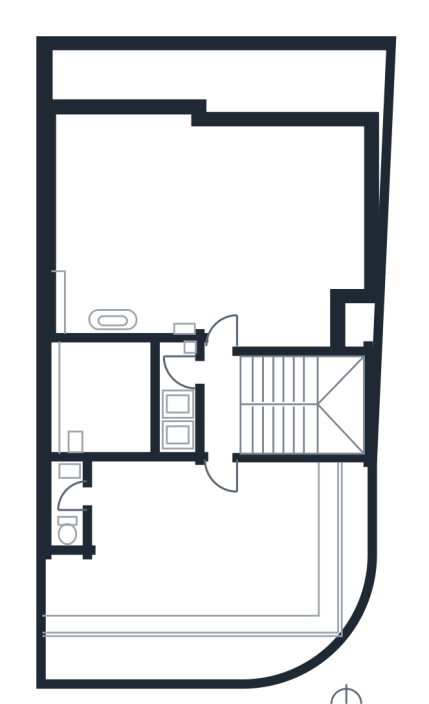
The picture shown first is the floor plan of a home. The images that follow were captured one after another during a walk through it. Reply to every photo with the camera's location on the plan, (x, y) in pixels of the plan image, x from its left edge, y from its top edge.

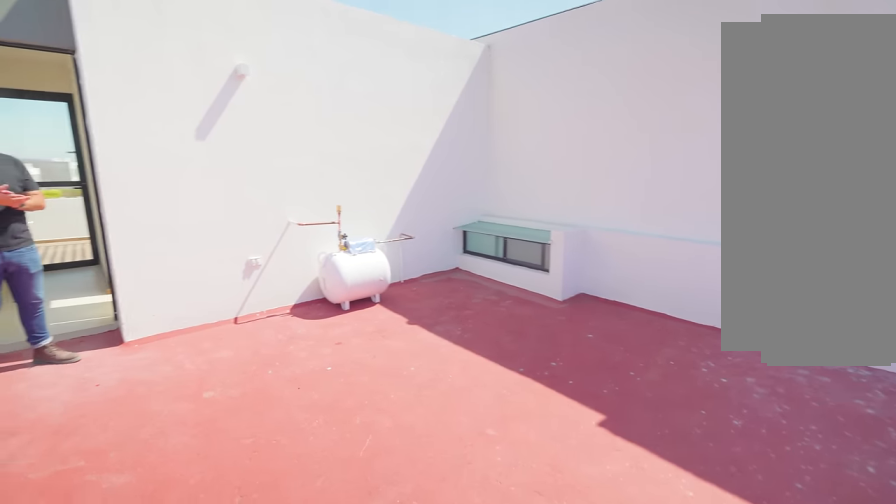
(299, 233)
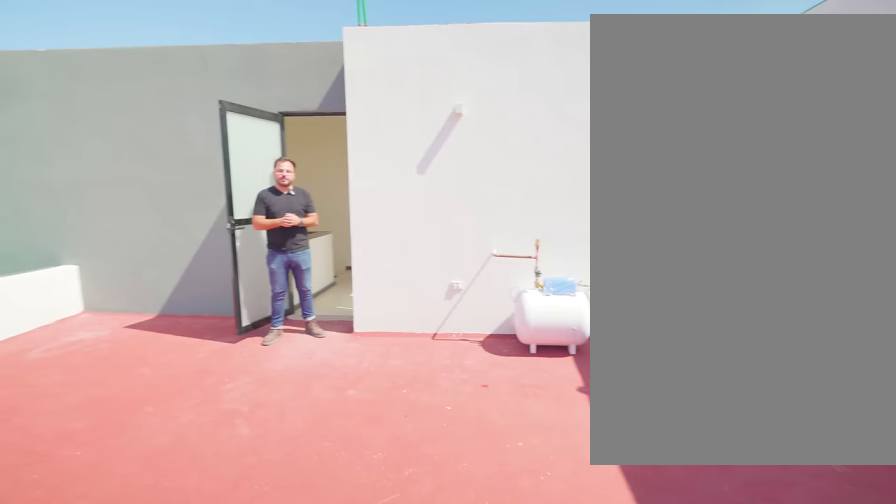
(221, 192)
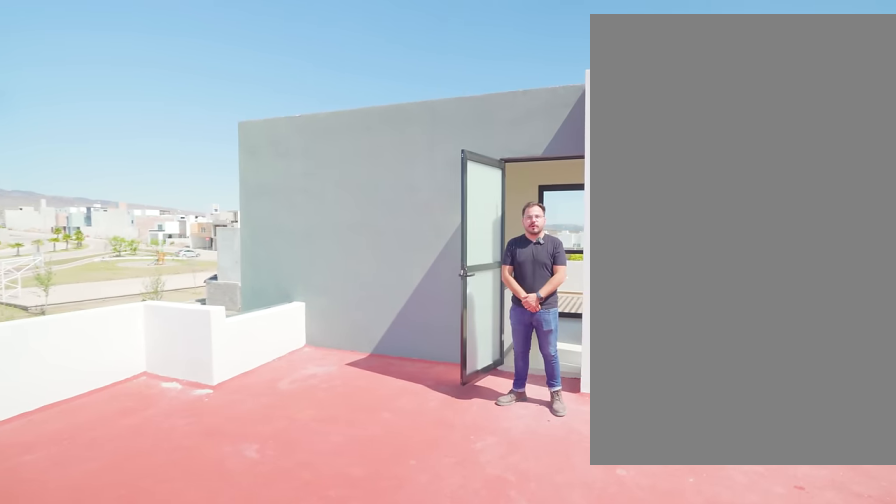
(227, 235)
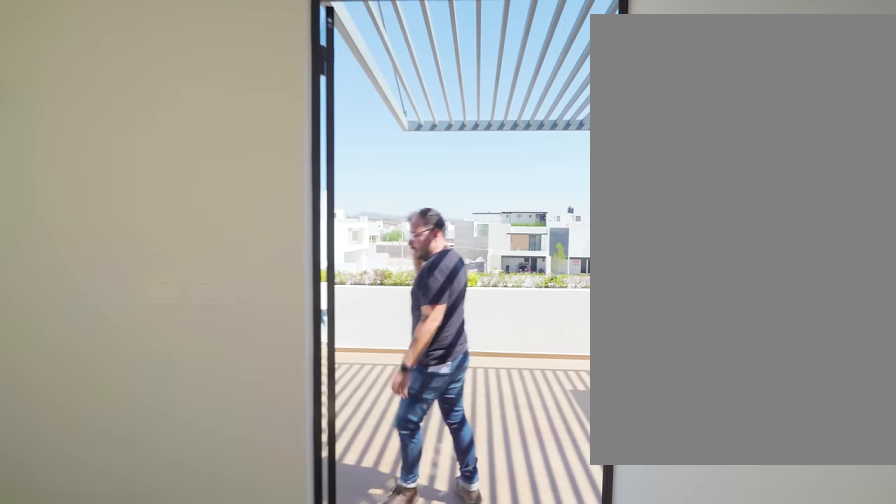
(221, 407)
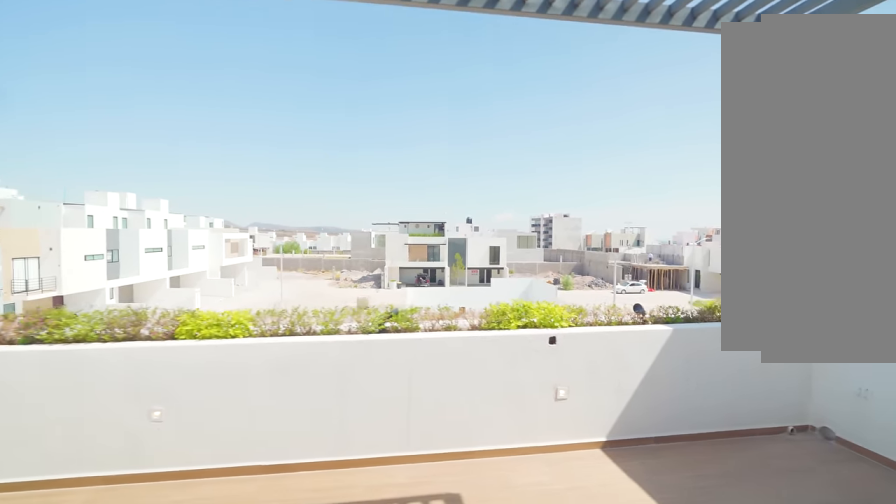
(224, 519)
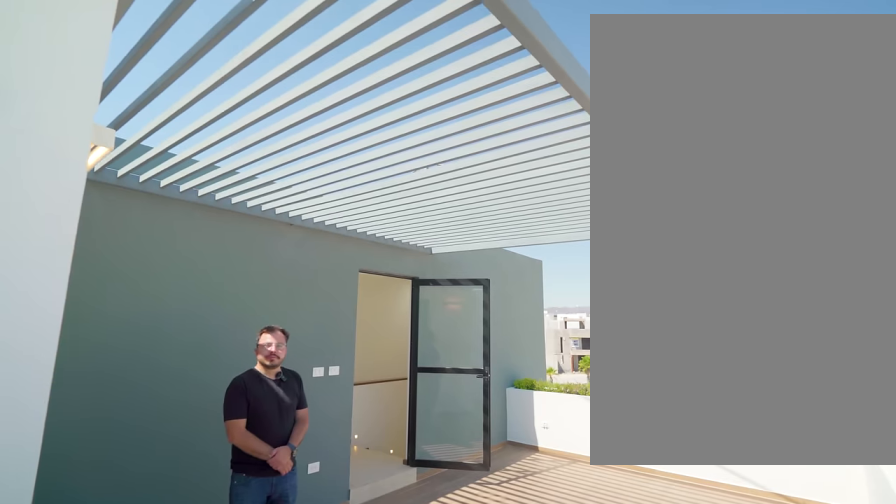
(69, 612)
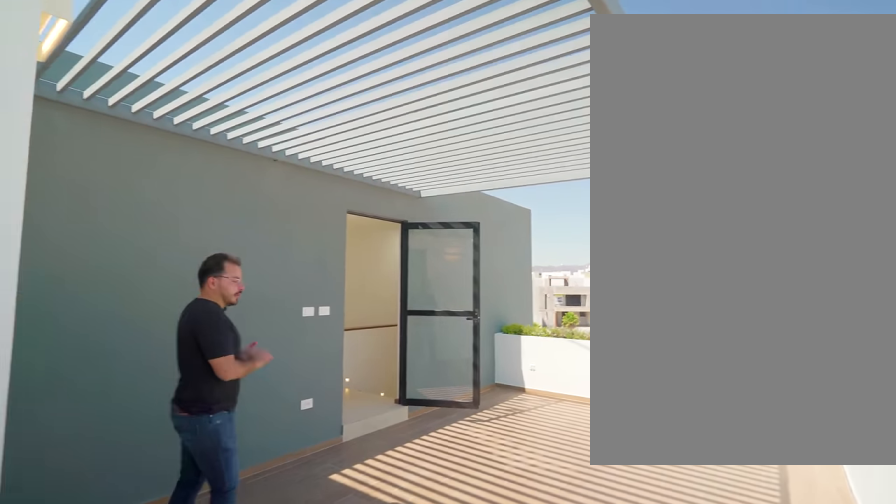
(68, 613)
